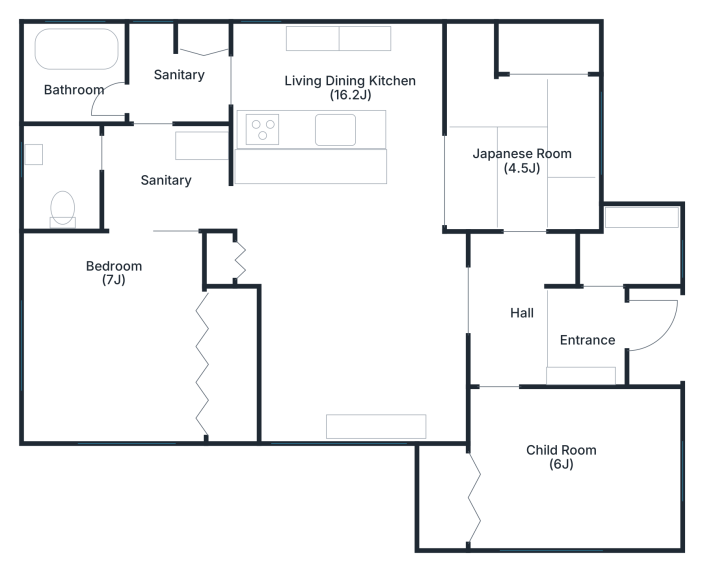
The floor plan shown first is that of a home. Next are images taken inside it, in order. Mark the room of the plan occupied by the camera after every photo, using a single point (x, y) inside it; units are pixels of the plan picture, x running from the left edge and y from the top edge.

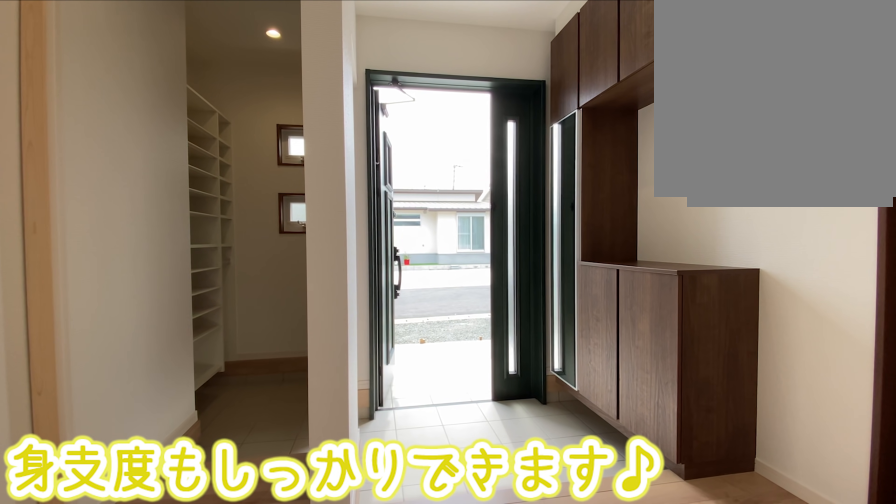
(584, 331)
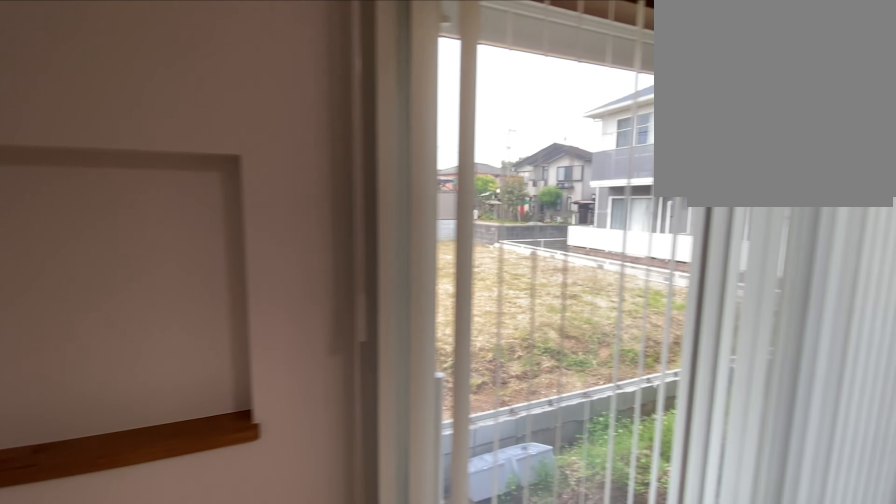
(354, 297)
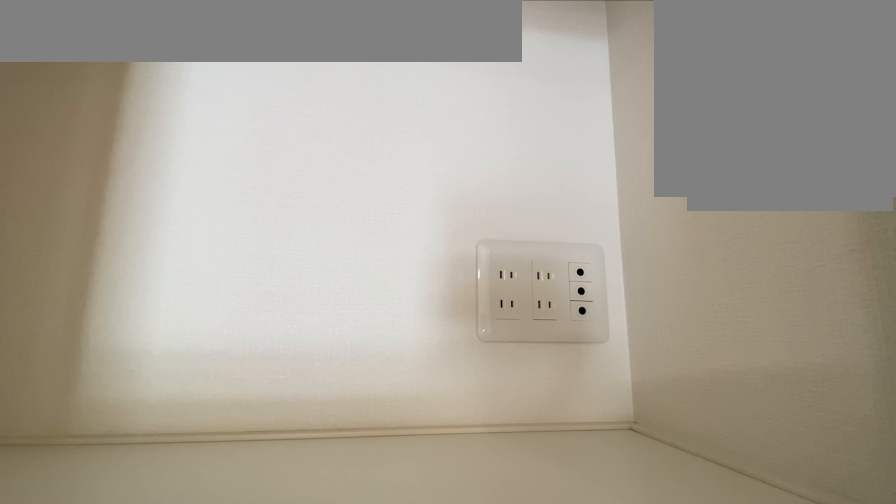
(354, 297)
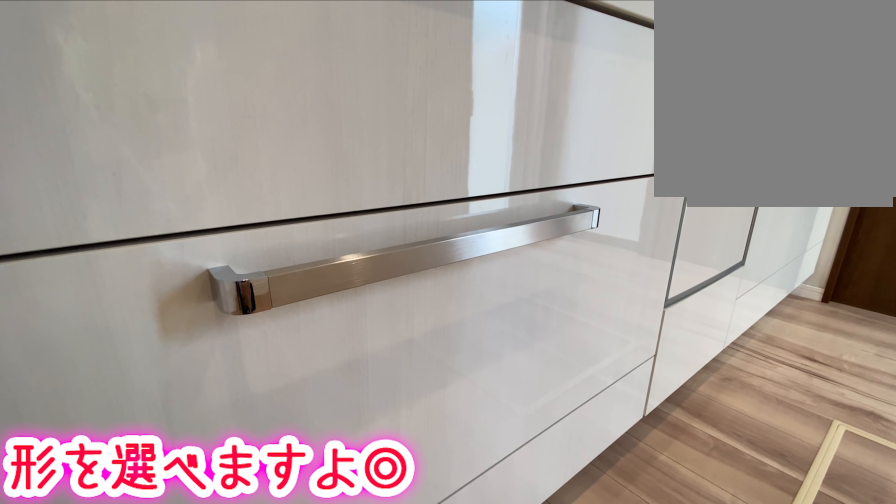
(314, 84)
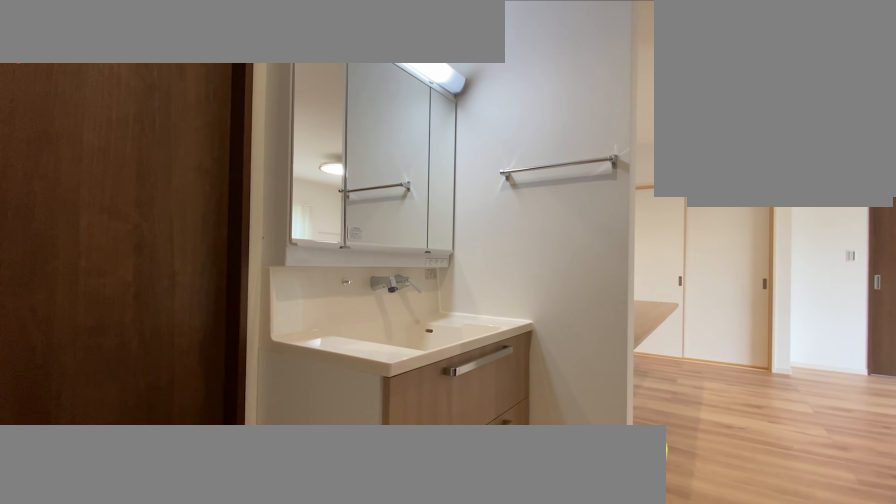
(155, 184)
